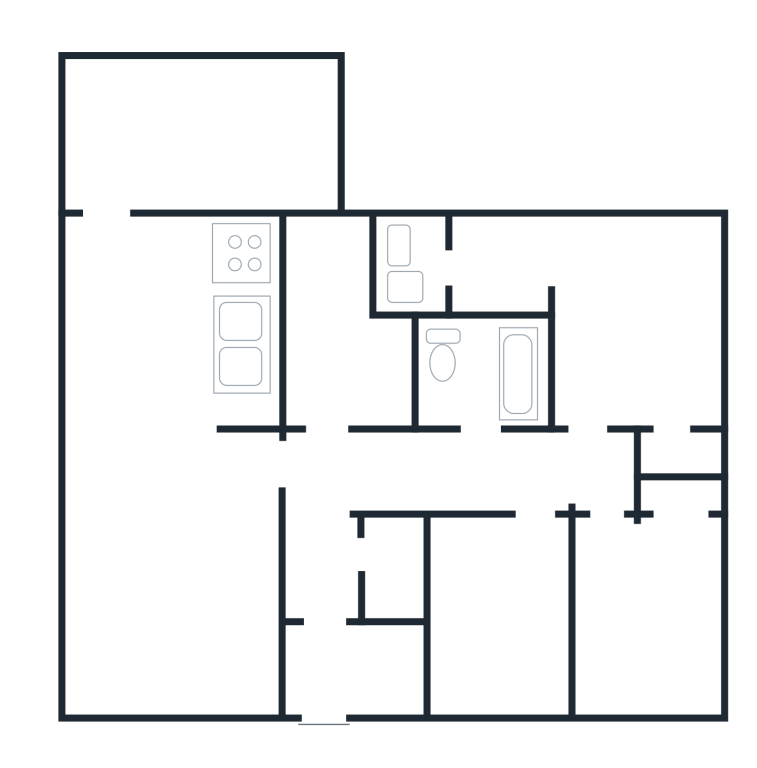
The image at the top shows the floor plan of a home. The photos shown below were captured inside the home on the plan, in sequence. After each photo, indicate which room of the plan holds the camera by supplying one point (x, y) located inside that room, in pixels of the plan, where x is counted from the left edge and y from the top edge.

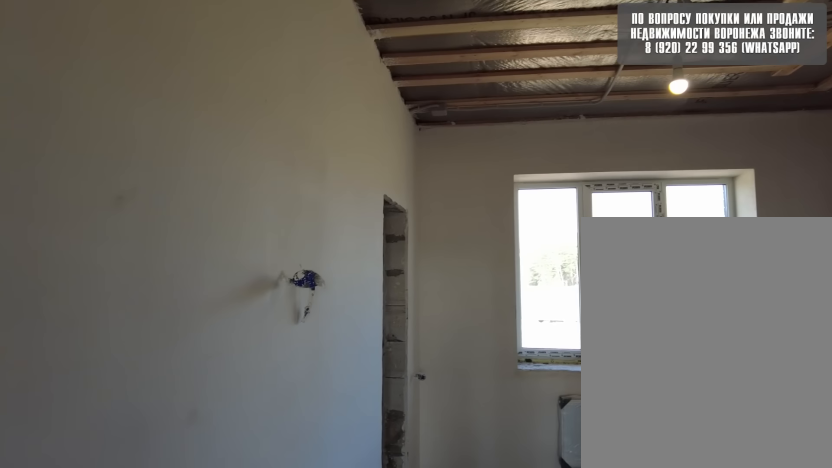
(624, 417)
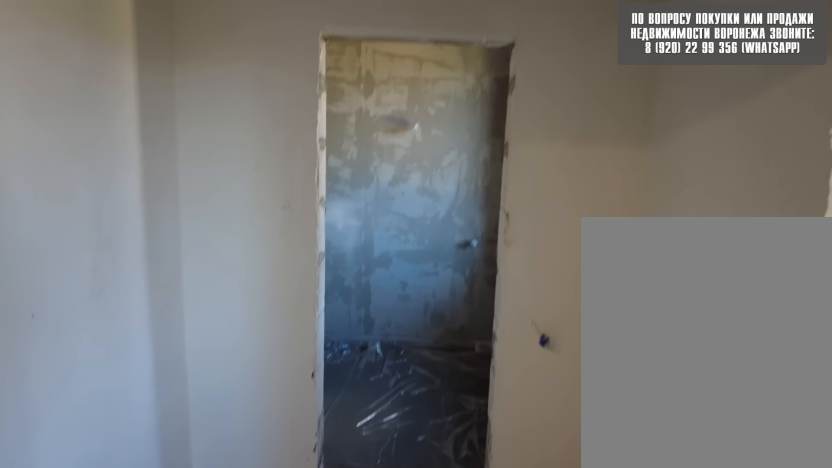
(571, 284)
